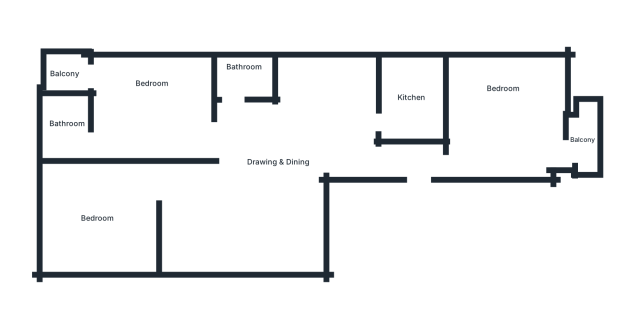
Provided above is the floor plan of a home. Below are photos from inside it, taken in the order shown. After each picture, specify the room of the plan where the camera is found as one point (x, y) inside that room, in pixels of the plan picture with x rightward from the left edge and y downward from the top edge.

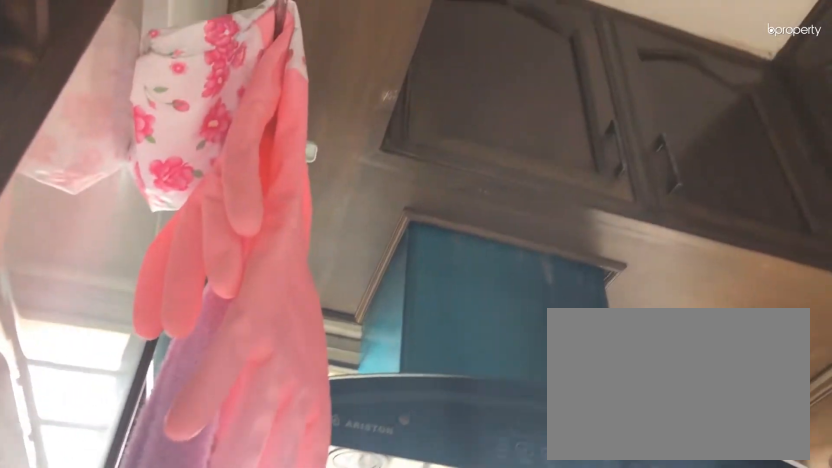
(414, 95)
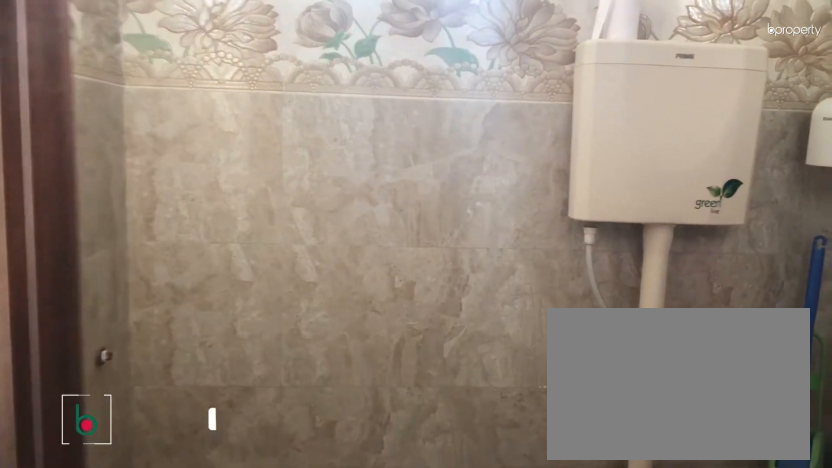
(242, 83)
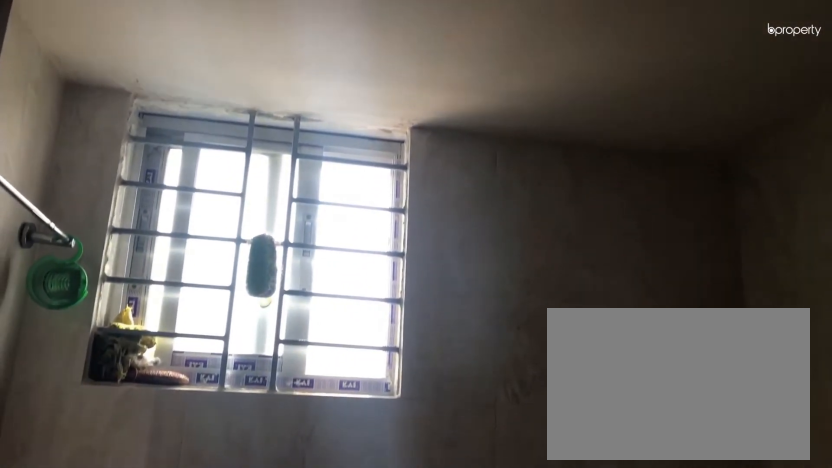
(242, 83)
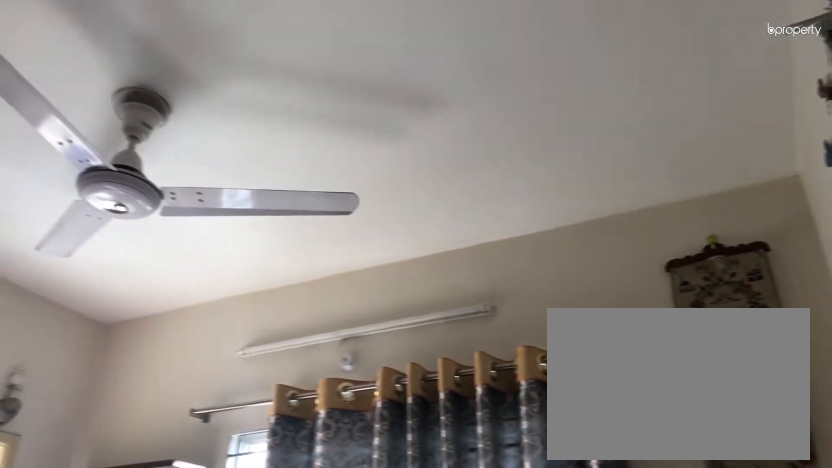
(151, 102)
